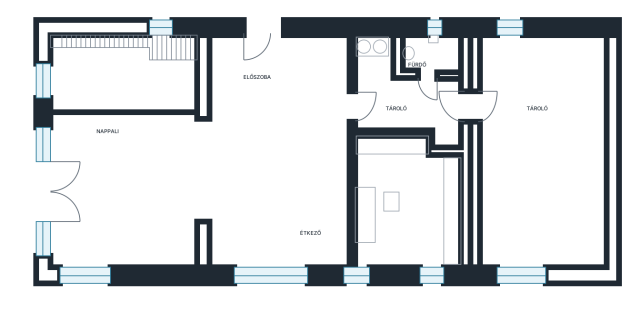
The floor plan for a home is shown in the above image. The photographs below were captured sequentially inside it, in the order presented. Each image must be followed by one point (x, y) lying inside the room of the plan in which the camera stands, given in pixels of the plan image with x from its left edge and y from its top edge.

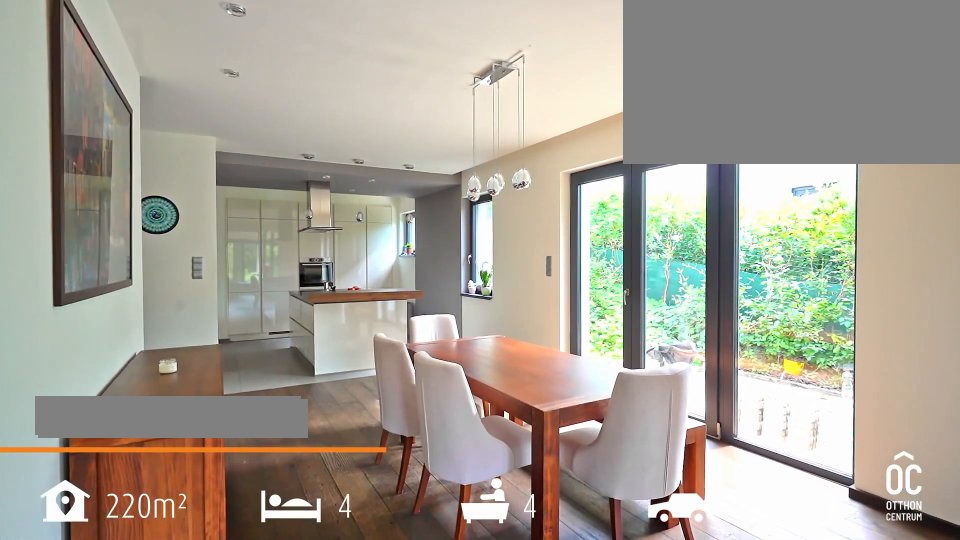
(276, 205)
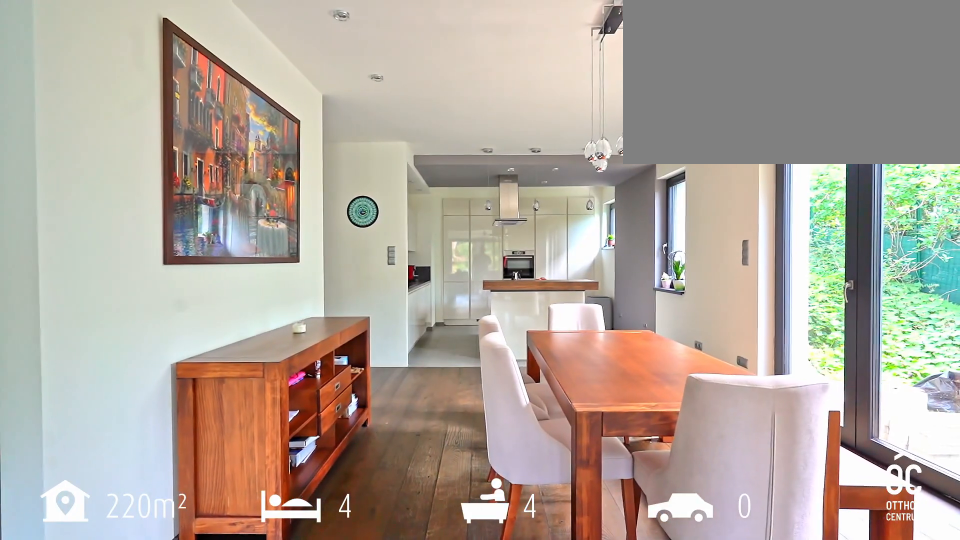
(277, 205)
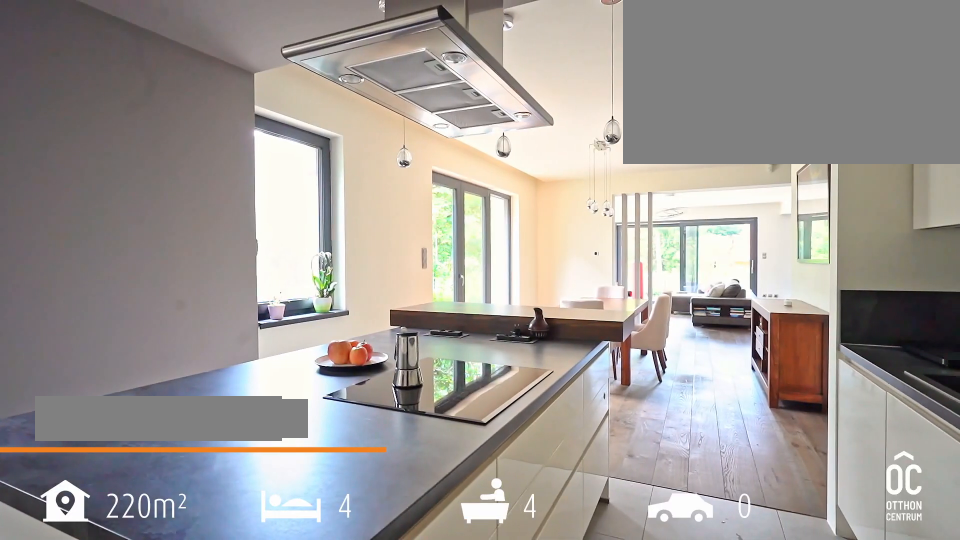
(400, 208)
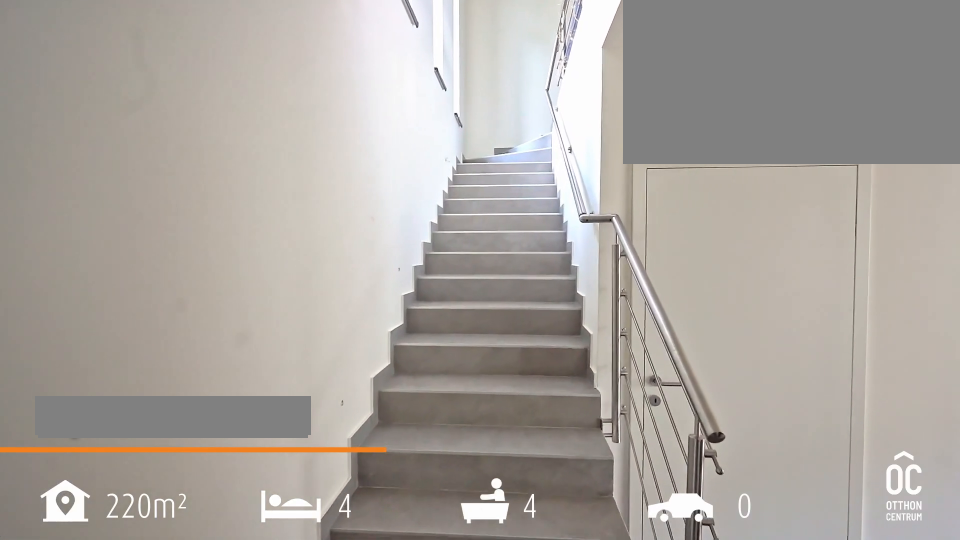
(286, 53)
